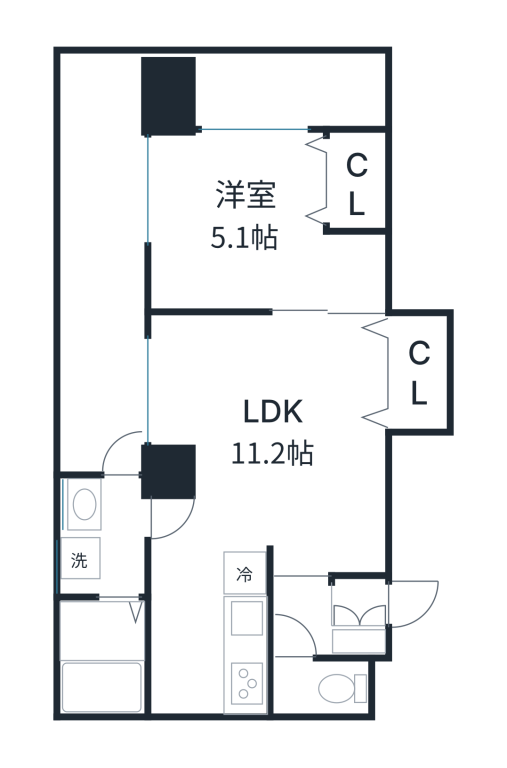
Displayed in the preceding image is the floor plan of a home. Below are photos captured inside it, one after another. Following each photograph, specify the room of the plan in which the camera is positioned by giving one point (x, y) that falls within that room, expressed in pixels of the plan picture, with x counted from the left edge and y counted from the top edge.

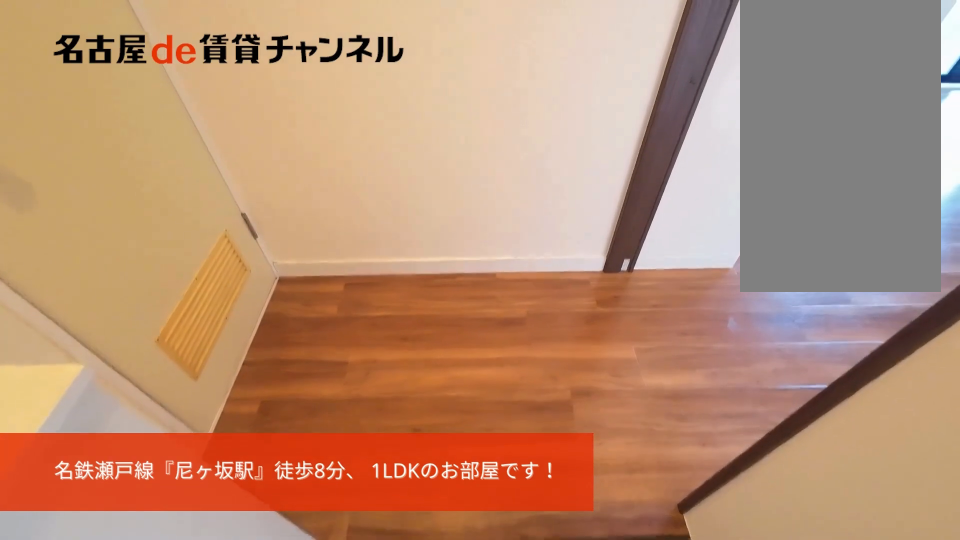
(333, 615)
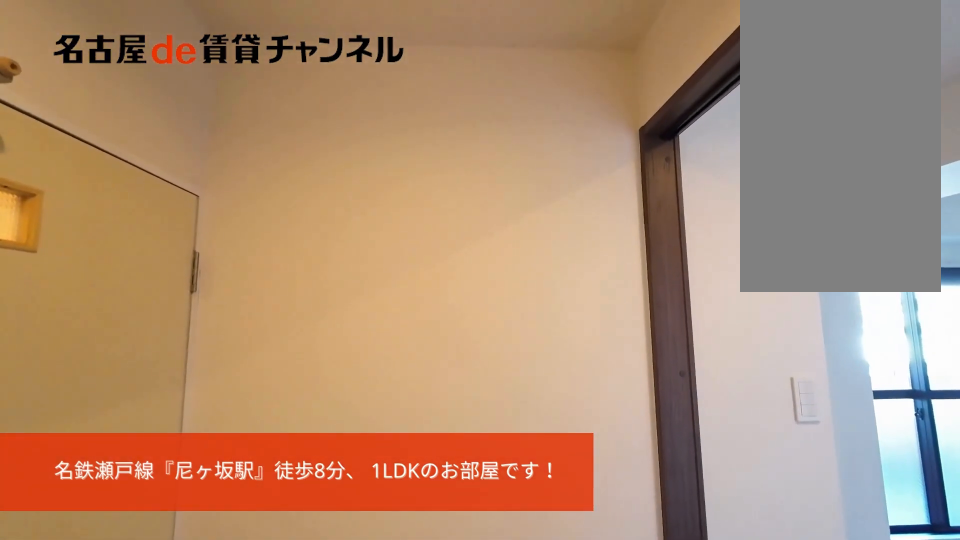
(333, 615)
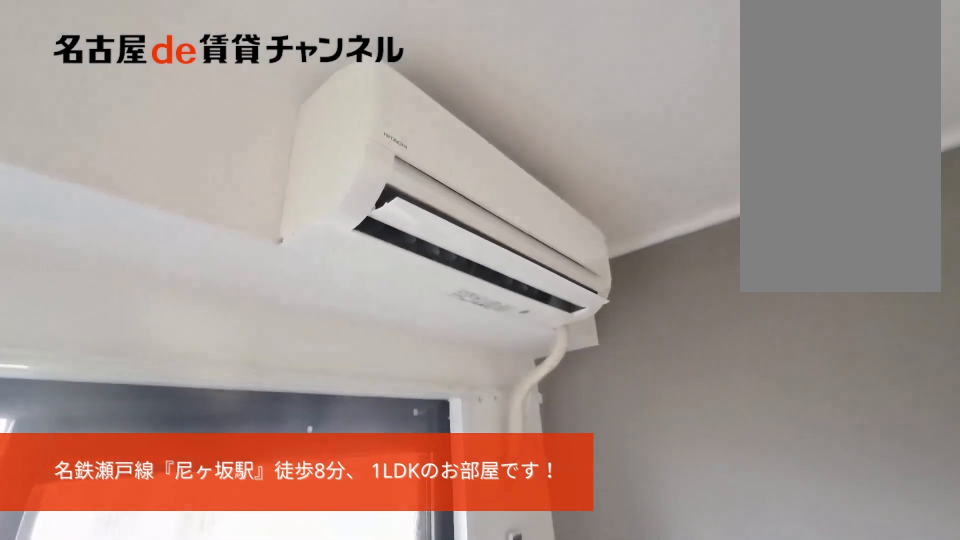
(268, 476)
